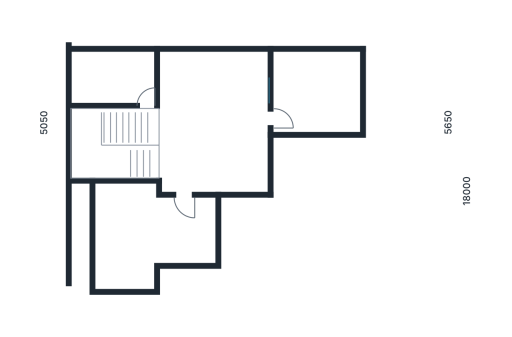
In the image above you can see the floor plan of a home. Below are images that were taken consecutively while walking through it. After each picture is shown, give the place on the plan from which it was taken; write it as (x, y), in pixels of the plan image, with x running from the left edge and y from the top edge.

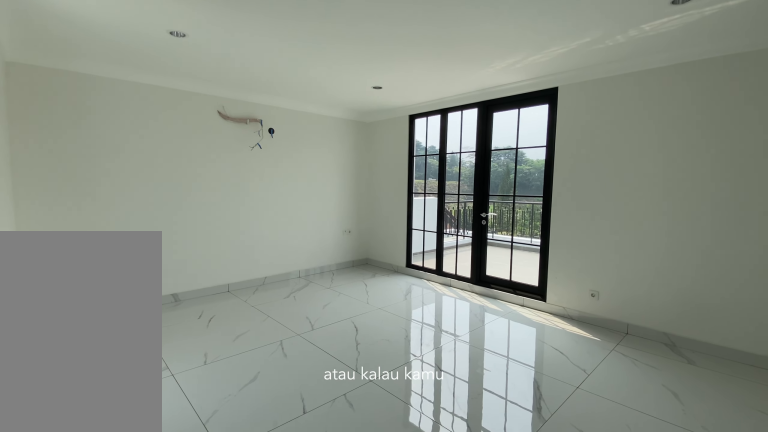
(199, 144)
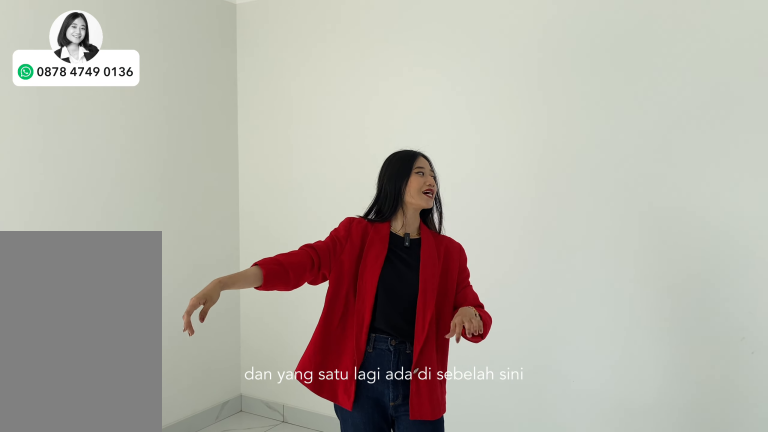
(199, 144)
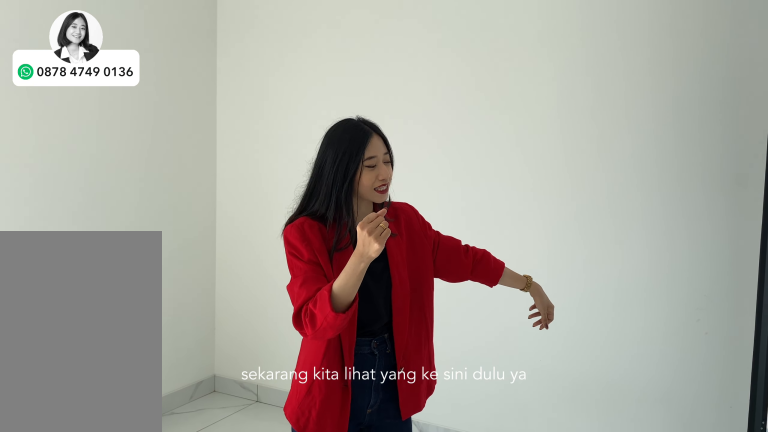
(199, 144)
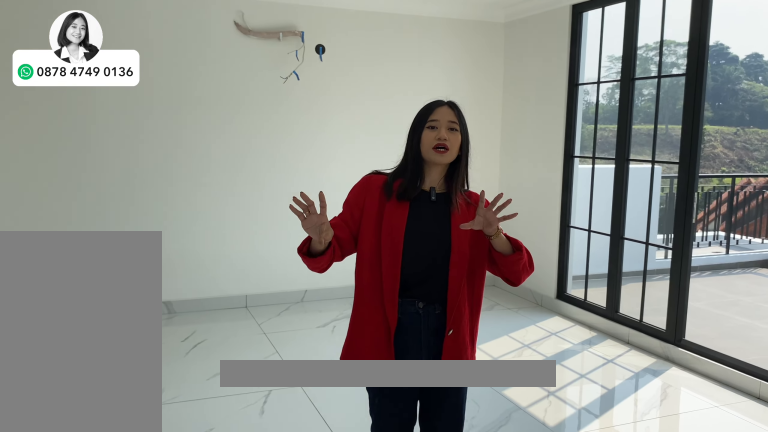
(207, 93)
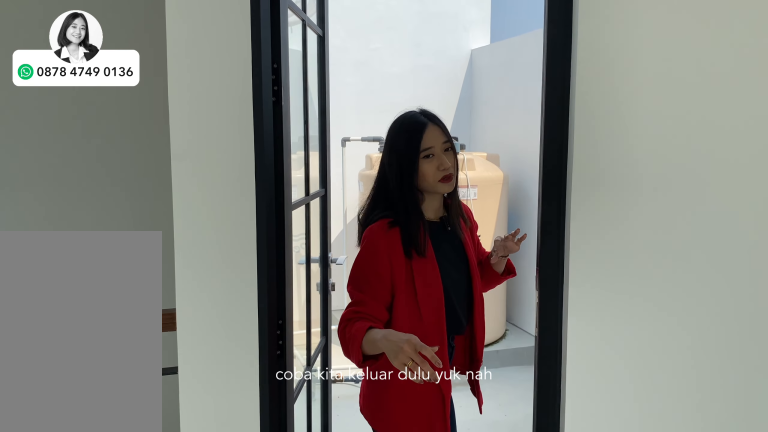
(210, 120)
